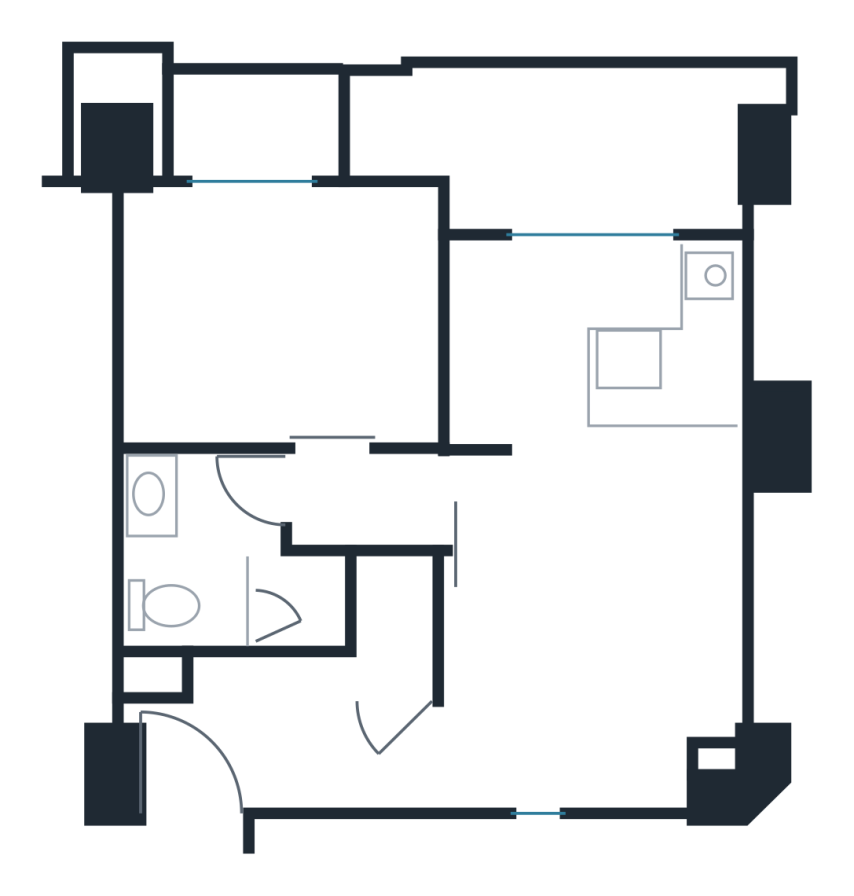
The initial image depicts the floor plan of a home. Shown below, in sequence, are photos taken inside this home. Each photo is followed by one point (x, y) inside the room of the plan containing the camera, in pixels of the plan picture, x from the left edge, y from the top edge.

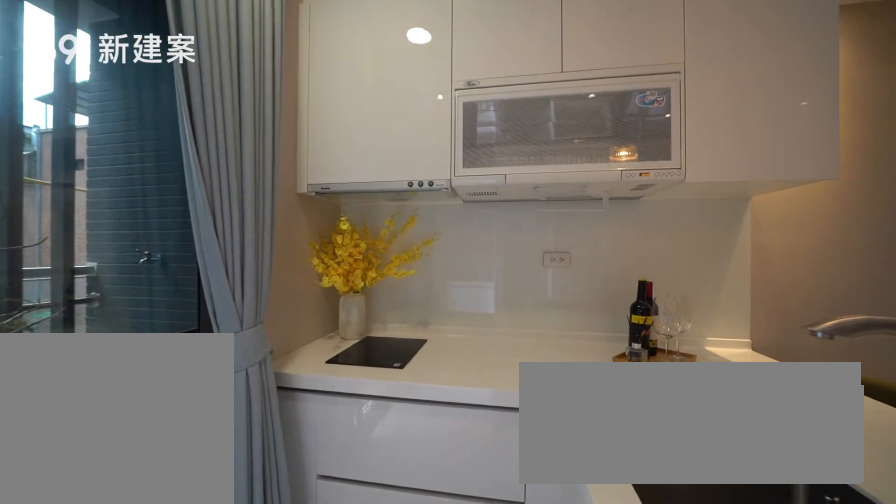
(596, 347)
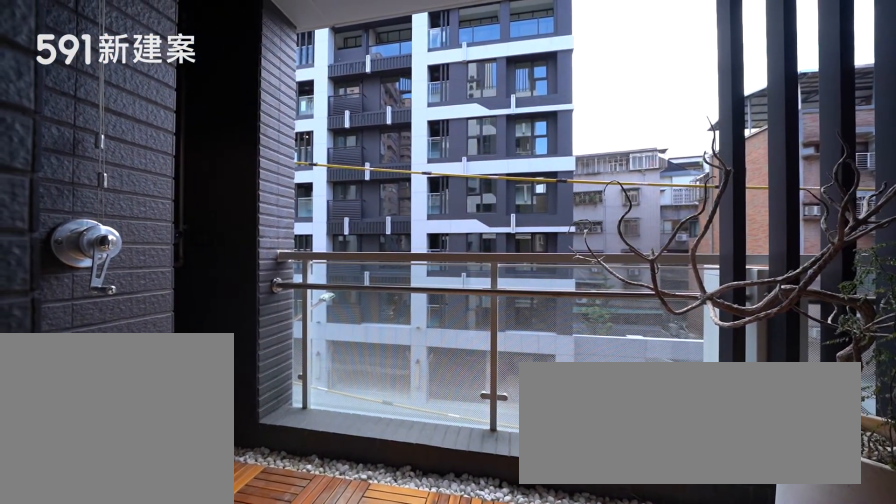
(558, 143)
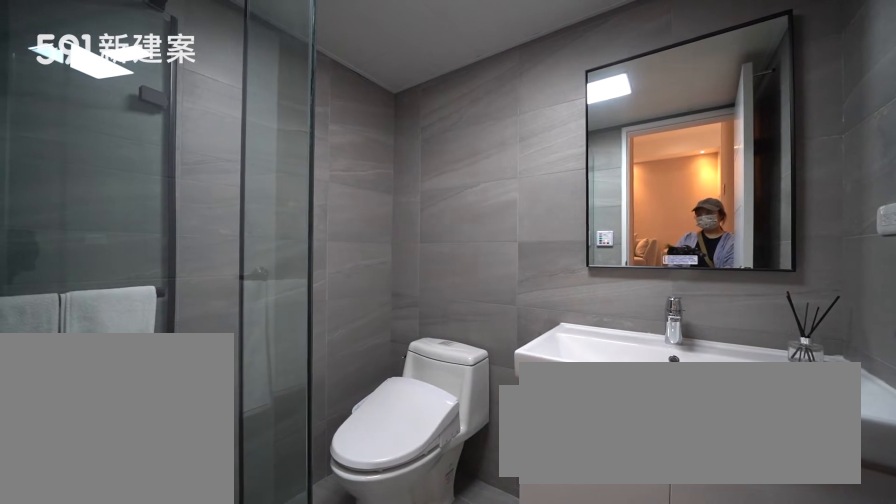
(221, 564)
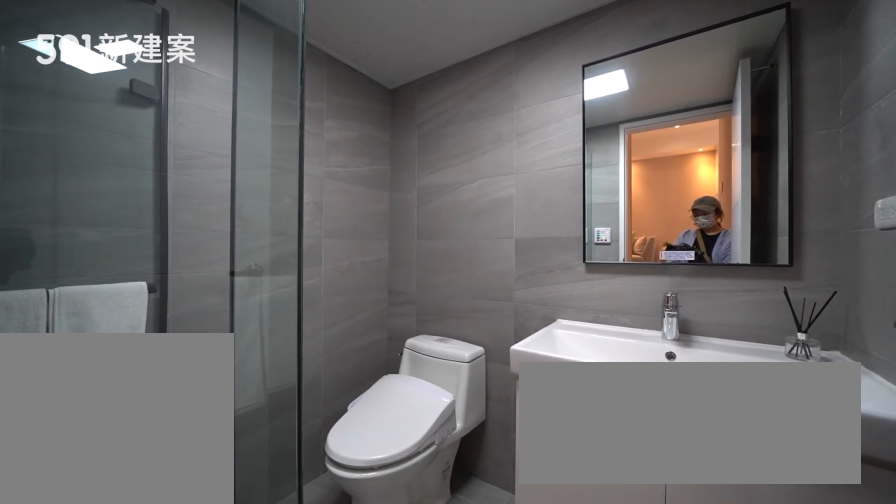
(221, 564)
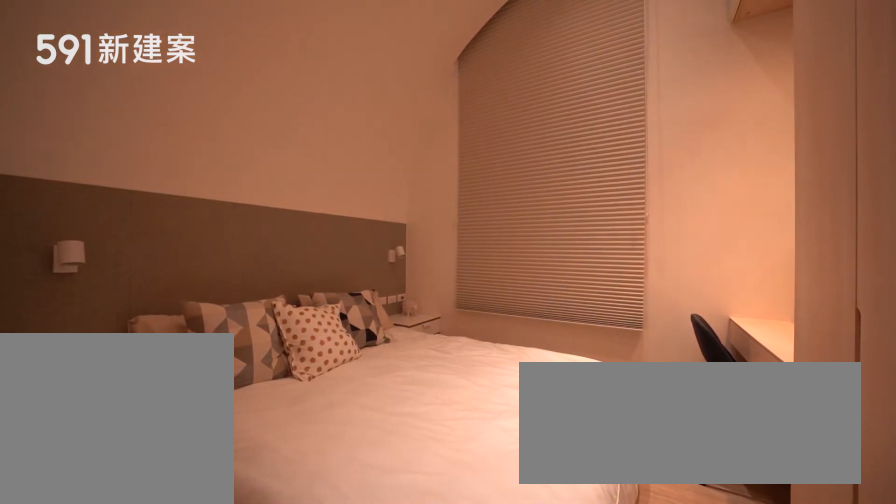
(280, 314)
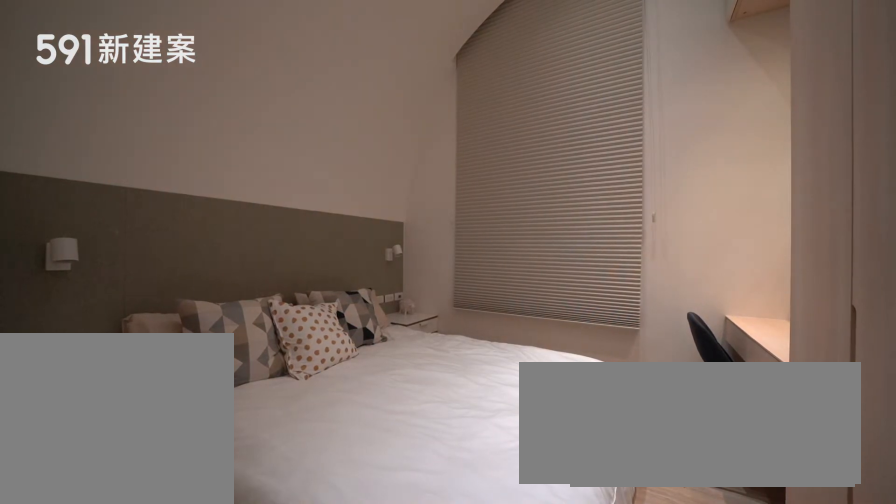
(280, 314)
